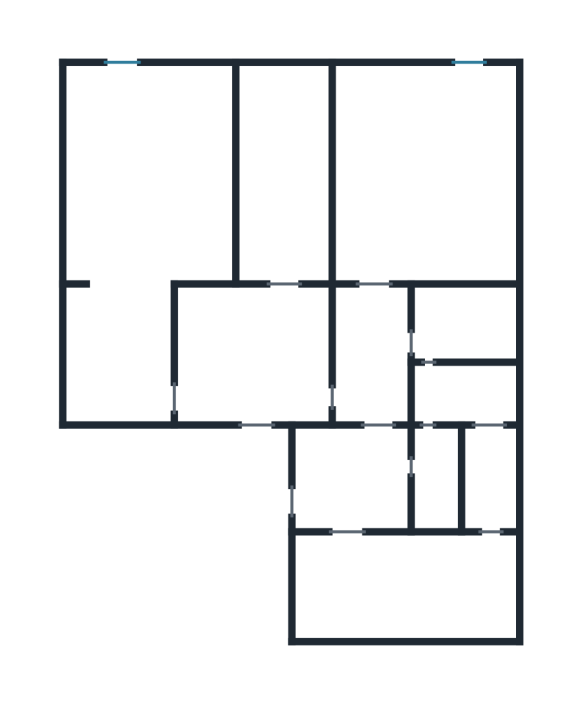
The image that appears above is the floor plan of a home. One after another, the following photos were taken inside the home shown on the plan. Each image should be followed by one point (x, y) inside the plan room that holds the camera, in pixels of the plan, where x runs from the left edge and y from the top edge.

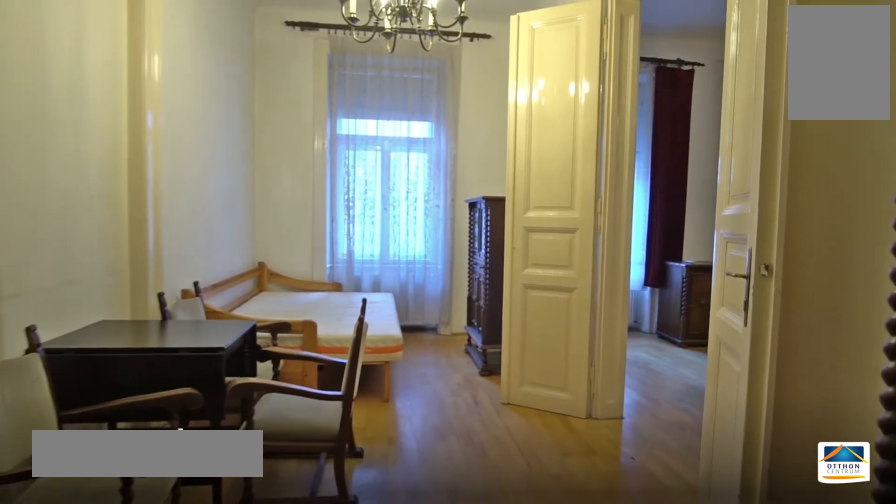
(290, 173)
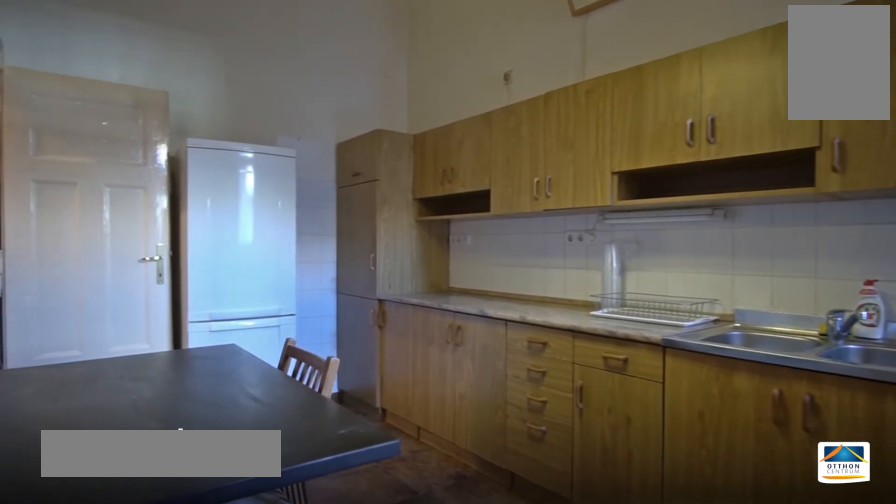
(401, 585)
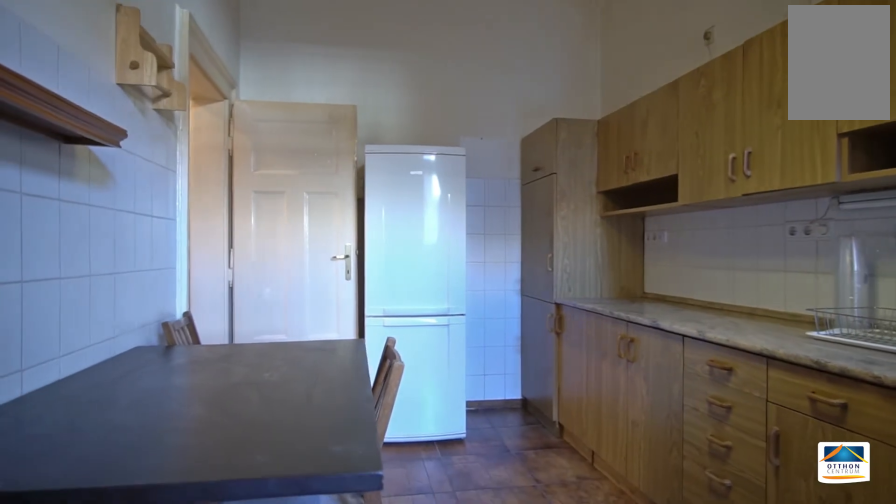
(402, 585)
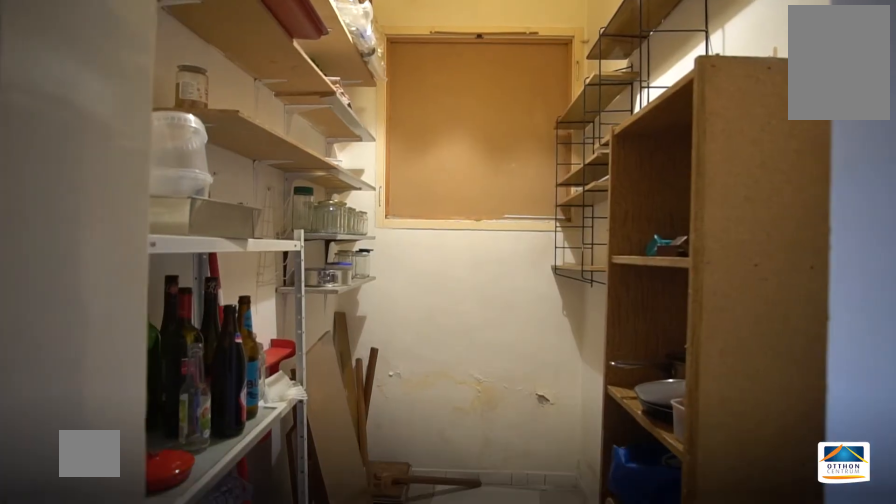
(489, 476)
